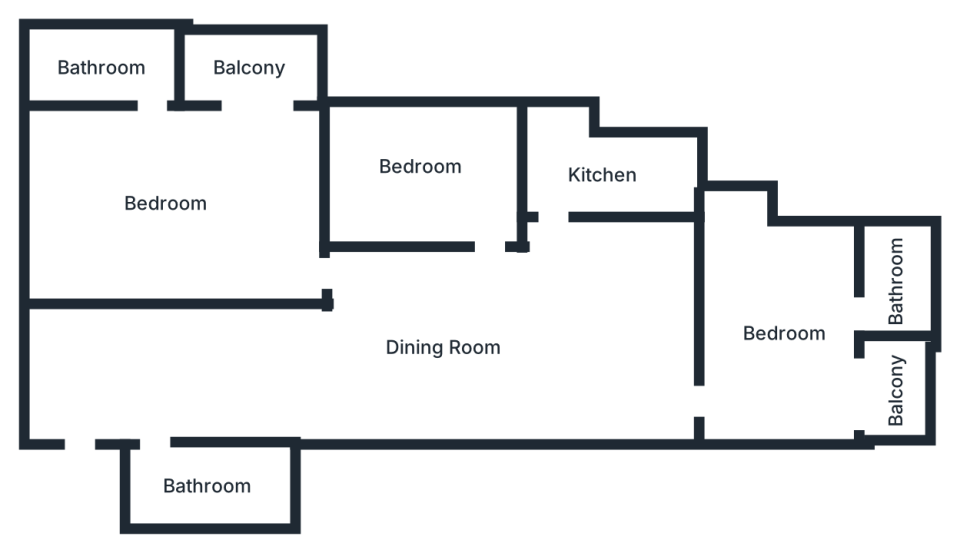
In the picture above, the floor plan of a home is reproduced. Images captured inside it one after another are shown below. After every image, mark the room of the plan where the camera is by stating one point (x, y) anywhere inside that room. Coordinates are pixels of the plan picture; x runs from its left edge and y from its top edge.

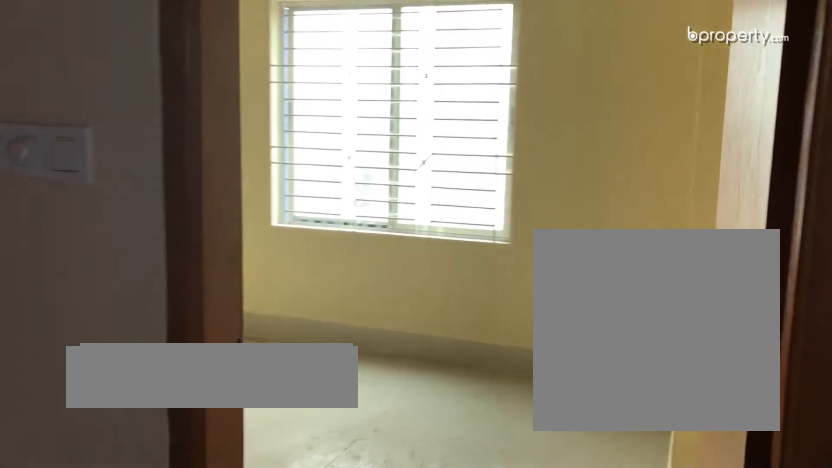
(421, 172)
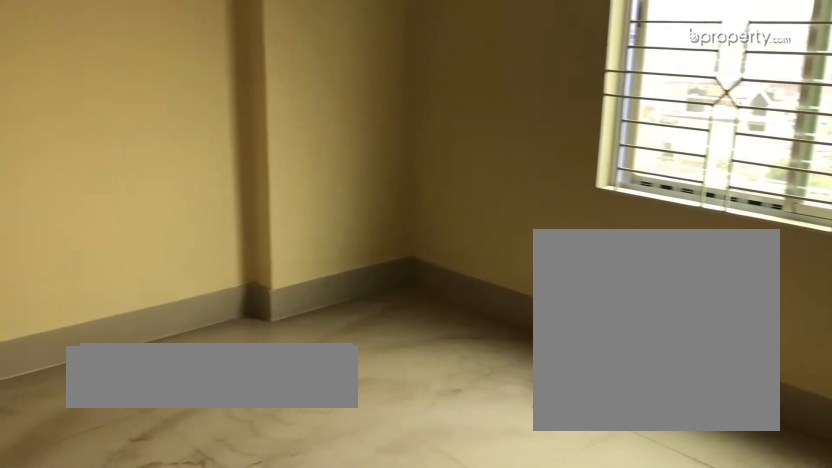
(421, 172)
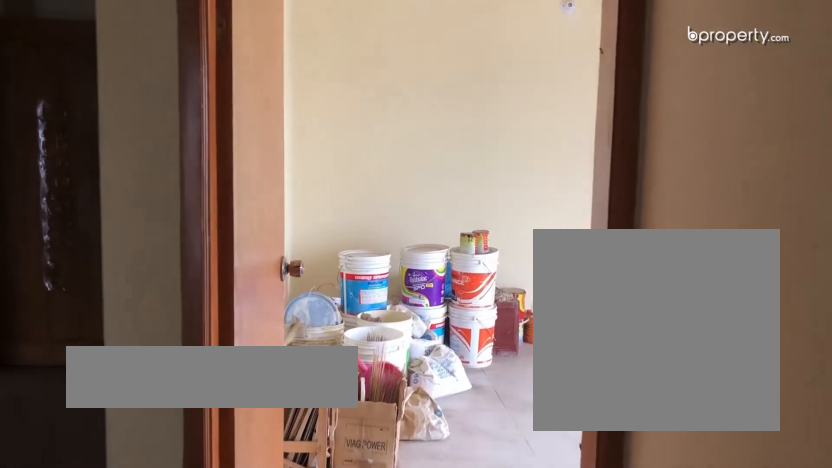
(172, 213)
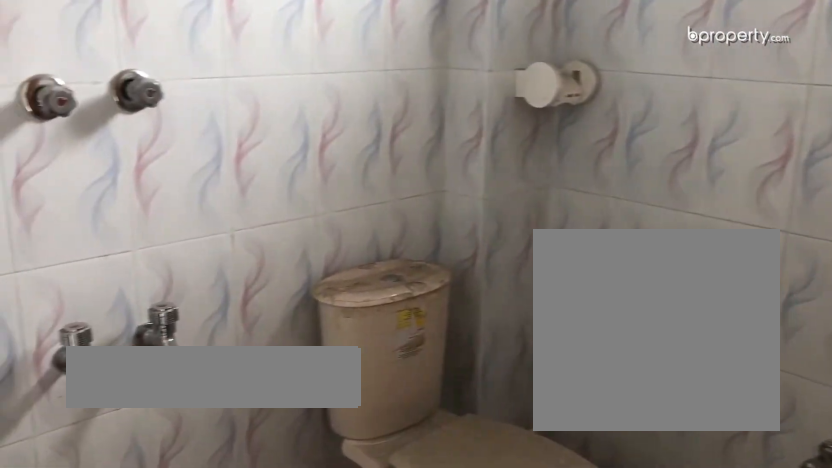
(104, 63)
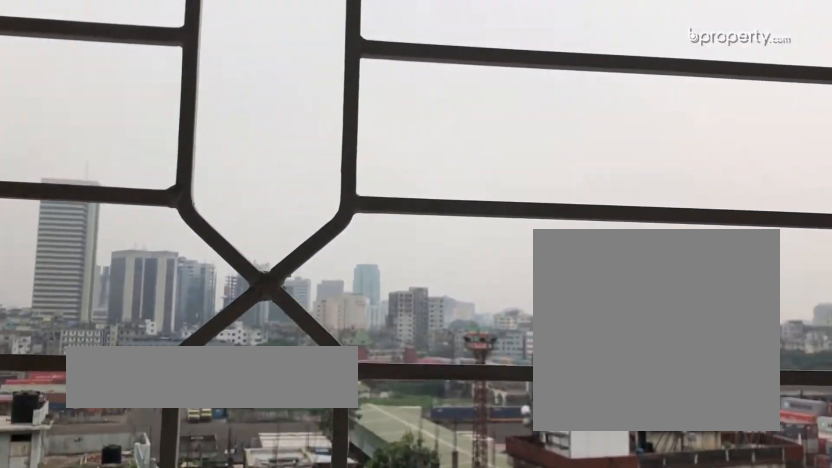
(249, 64)
